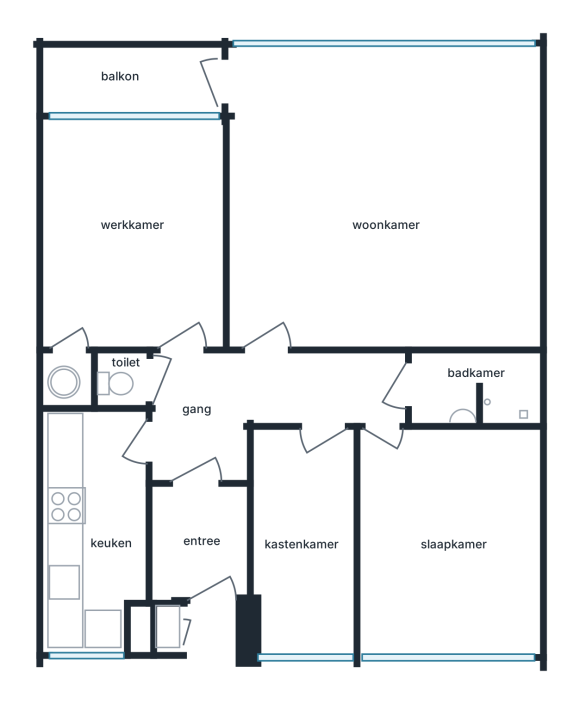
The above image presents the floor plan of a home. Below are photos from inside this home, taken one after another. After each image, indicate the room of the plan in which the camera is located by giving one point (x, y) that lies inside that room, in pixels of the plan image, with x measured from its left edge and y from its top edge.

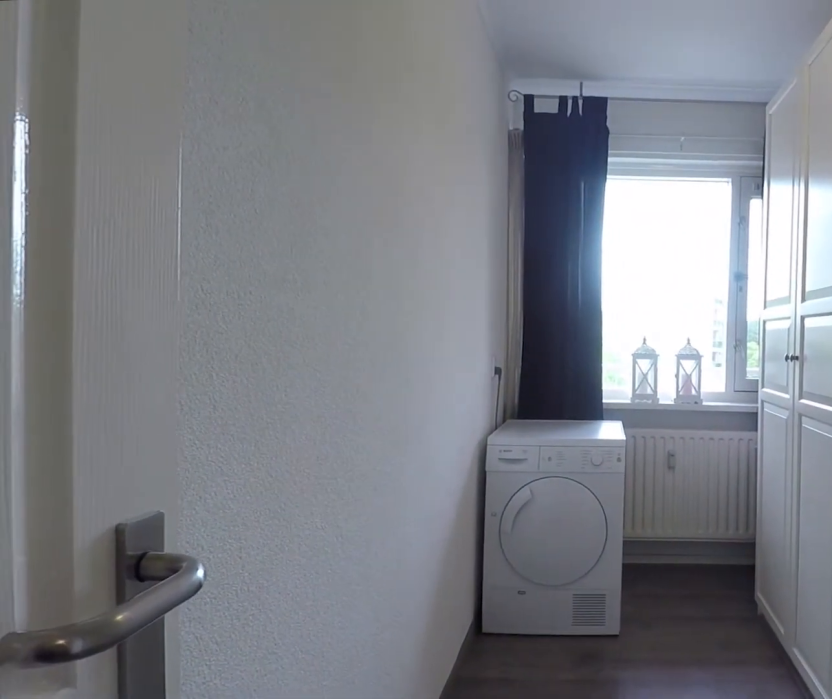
(304, 540)
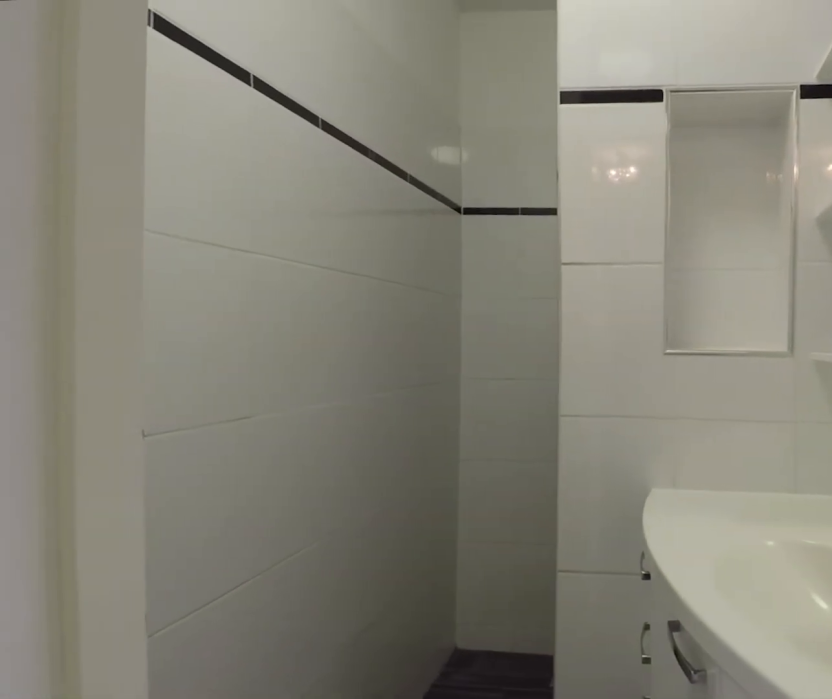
(473, 388)
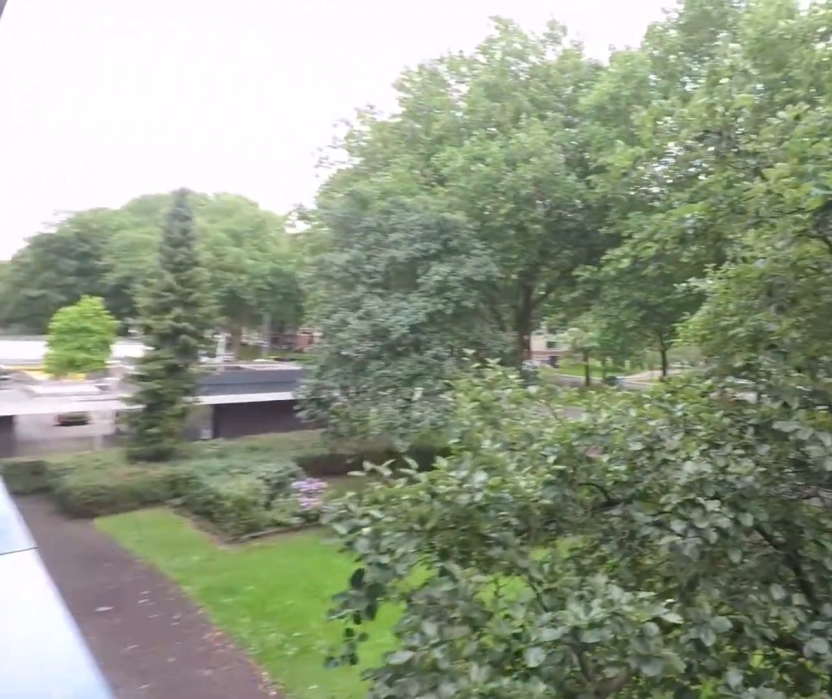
(131, 80)
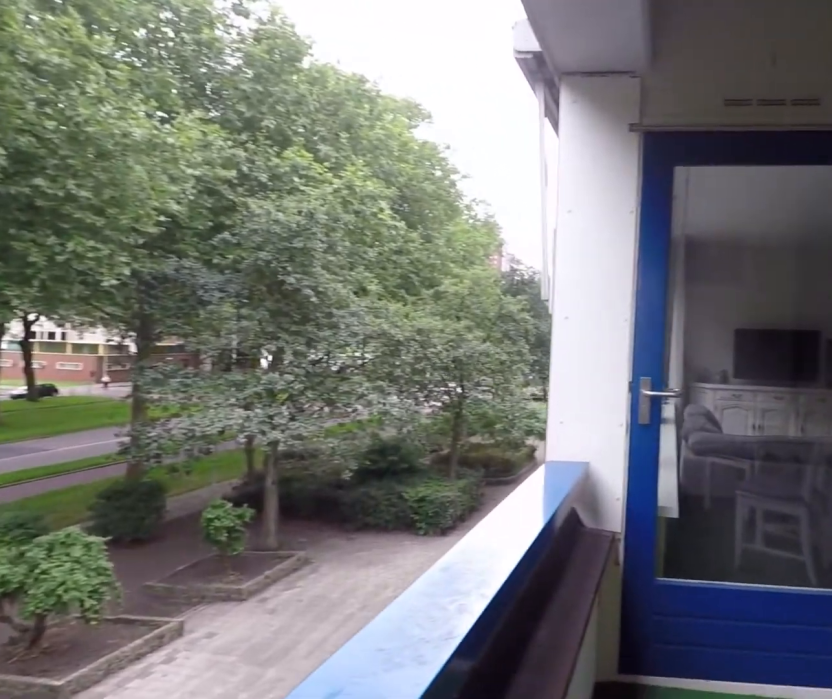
(131, 80)
